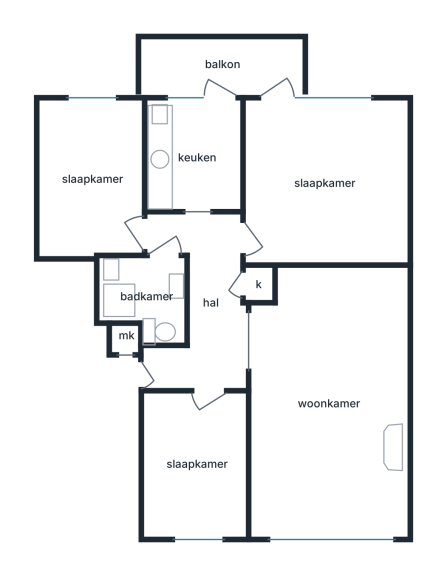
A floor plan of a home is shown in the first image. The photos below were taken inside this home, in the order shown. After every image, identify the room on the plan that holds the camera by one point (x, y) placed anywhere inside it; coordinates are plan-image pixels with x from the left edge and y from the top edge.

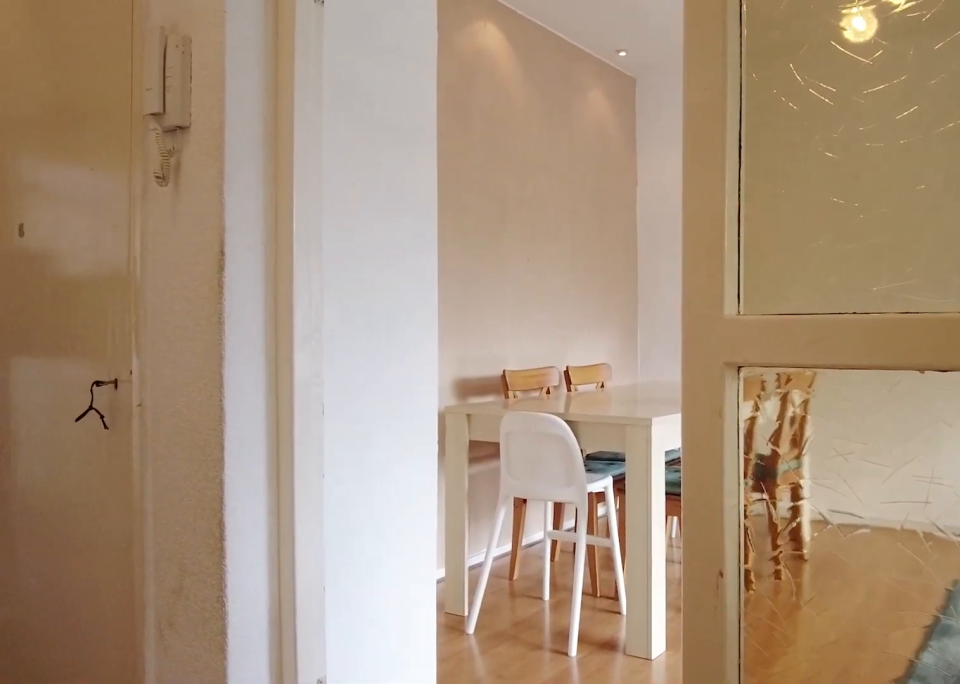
(203, 301)
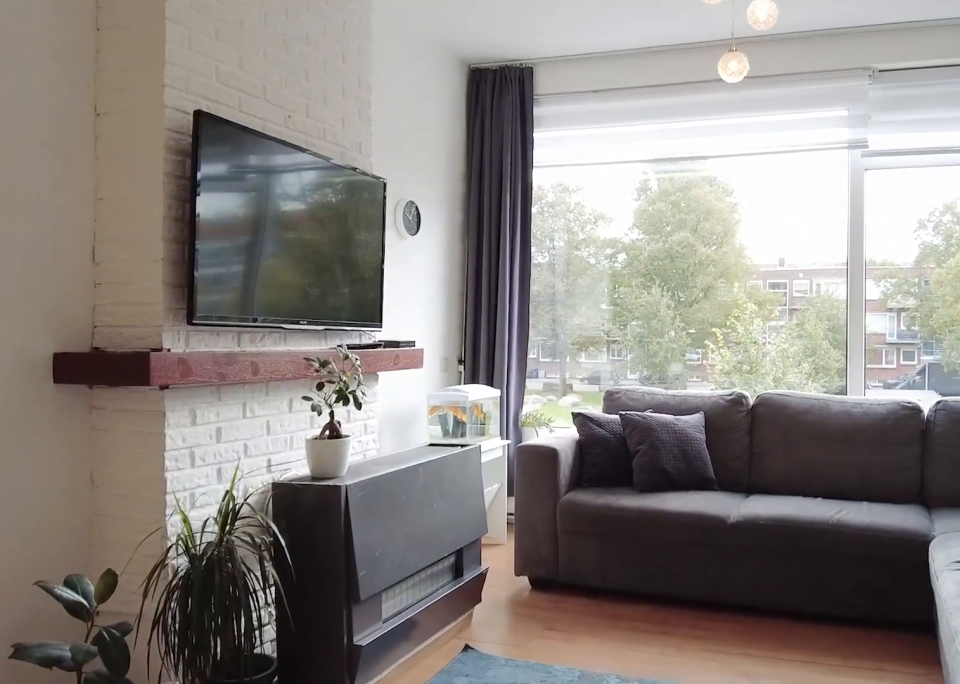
(328, 402)
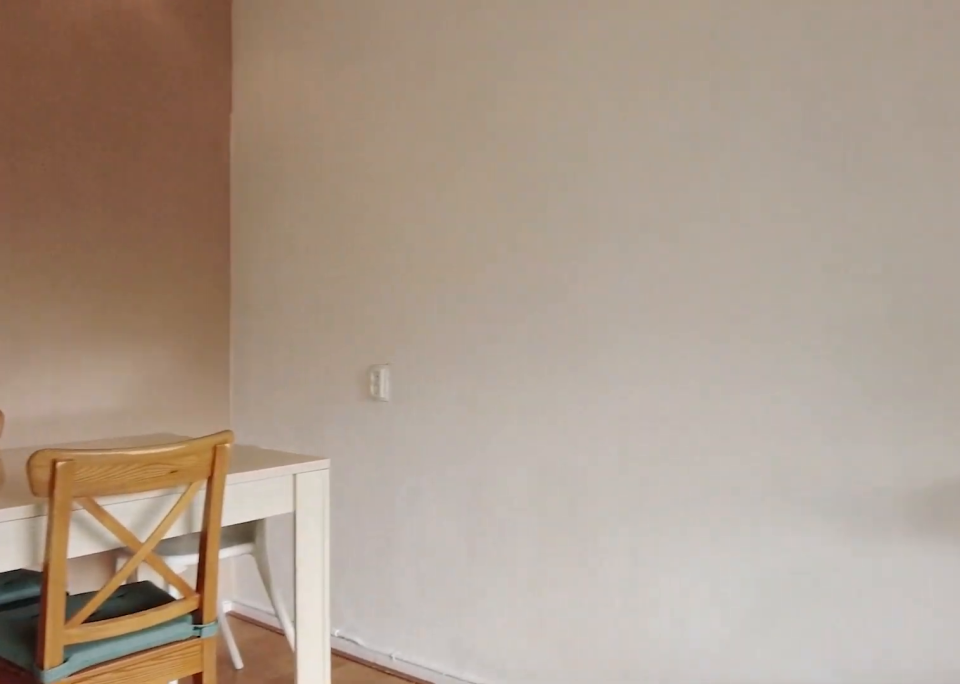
(328, 402)
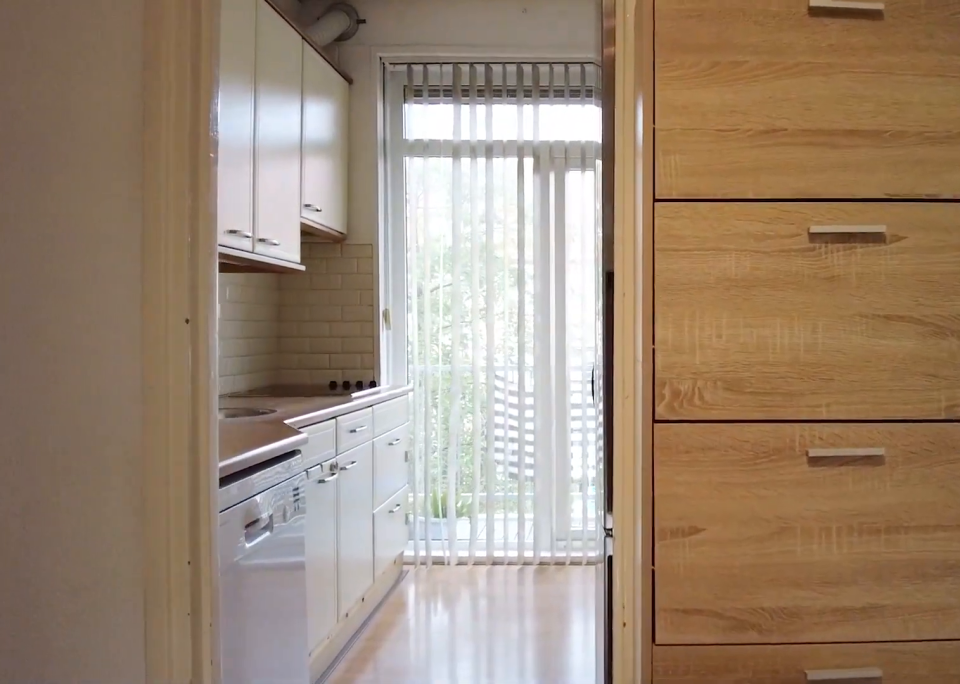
(203, 302)
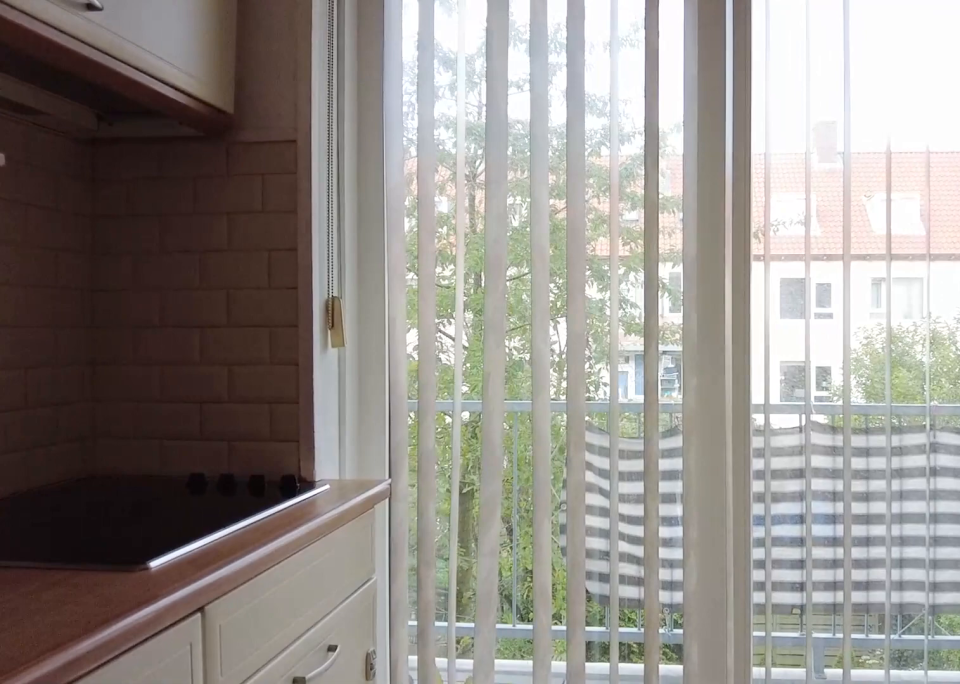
(195, 157)
